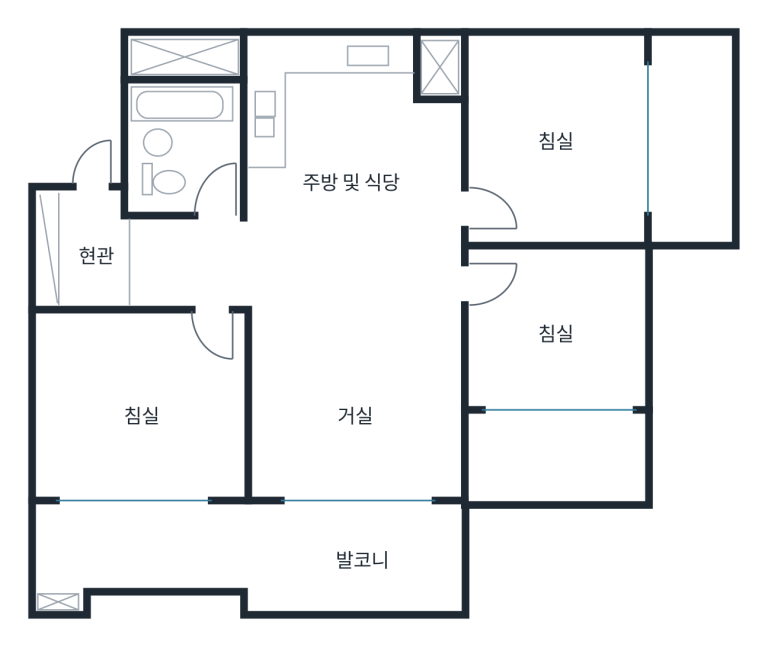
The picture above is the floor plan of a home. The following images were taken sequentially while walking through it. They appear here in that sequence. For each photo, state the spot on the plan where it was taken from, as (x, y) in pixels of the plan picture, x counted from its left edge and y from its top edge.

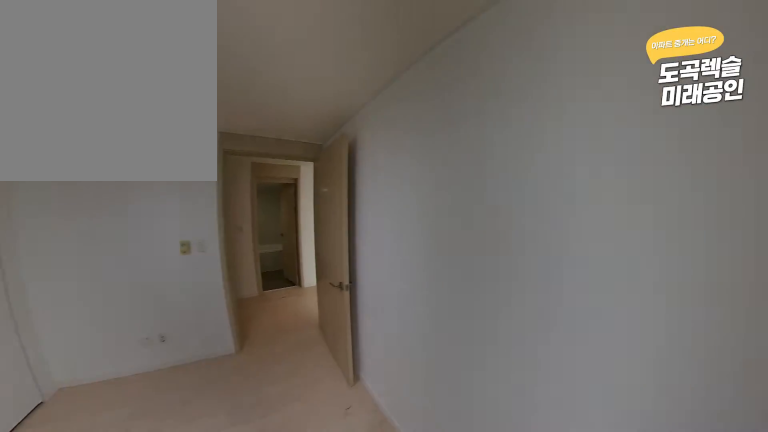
(180, 454)
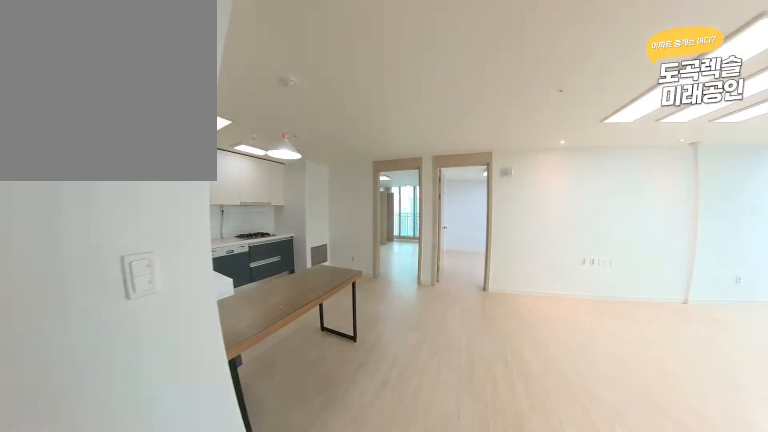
(238, 260)
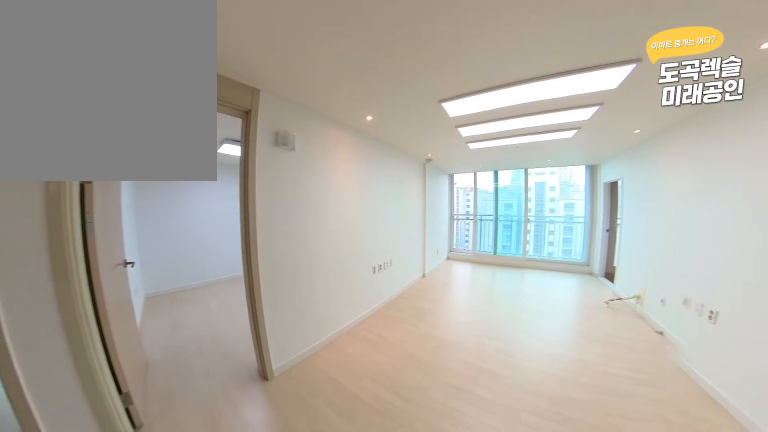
(333, 276)
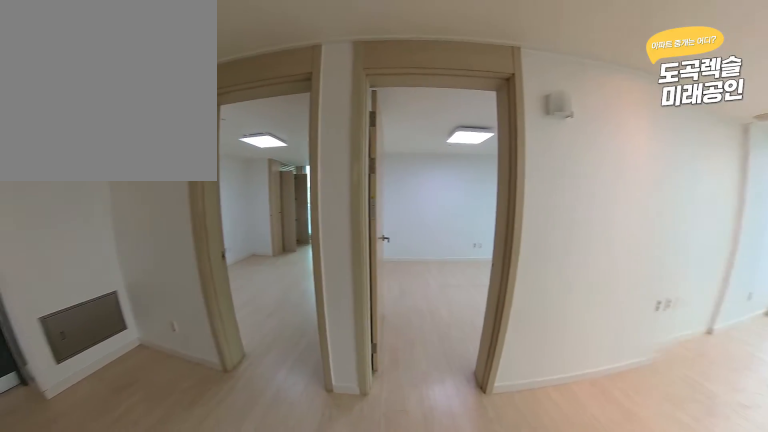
(333, 276)
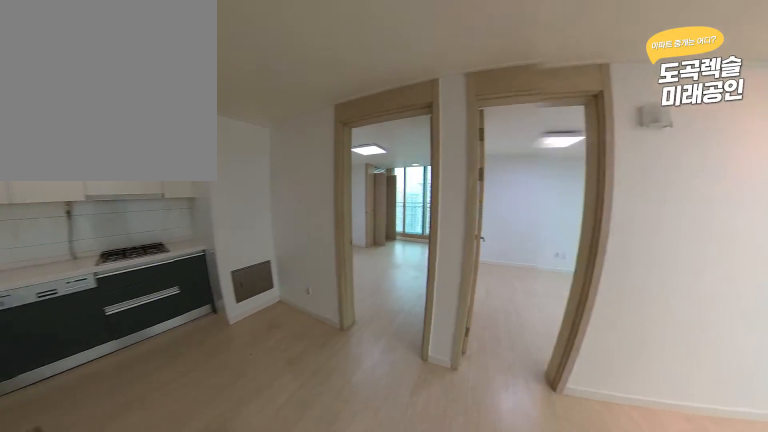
(333, 276)
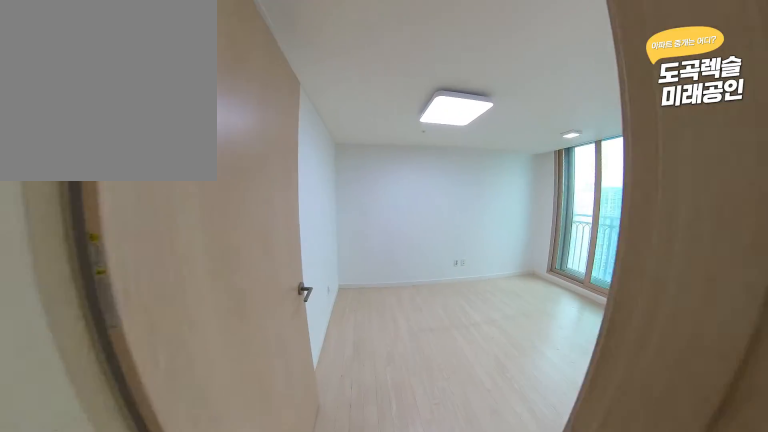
(370, 283)
